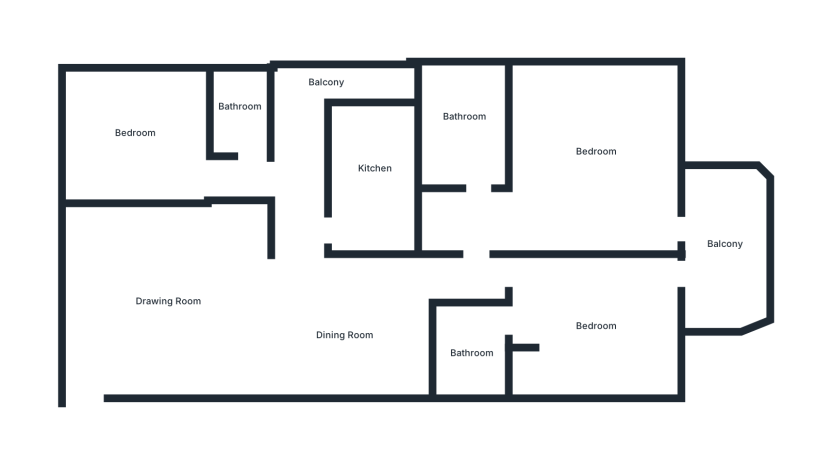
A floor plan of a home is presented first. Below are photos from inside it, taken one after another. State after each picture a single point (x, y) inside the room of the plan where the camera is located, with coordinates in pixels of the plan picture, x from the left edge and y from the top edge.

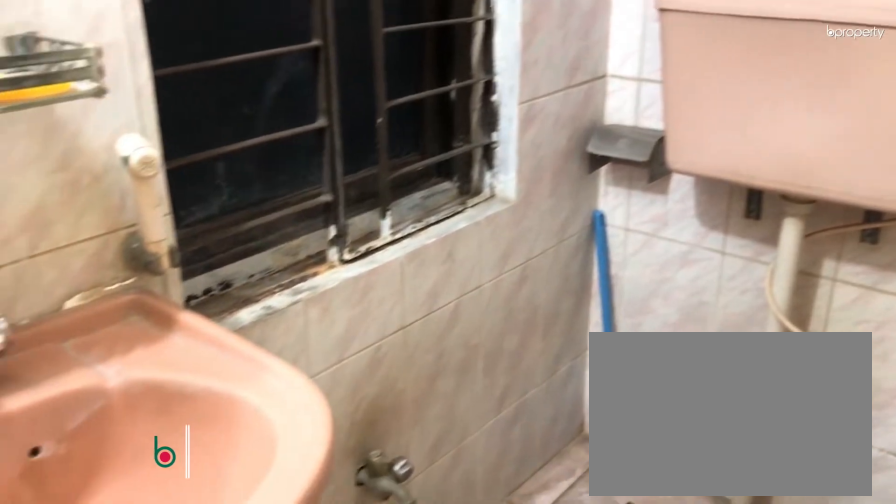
(470, 352)
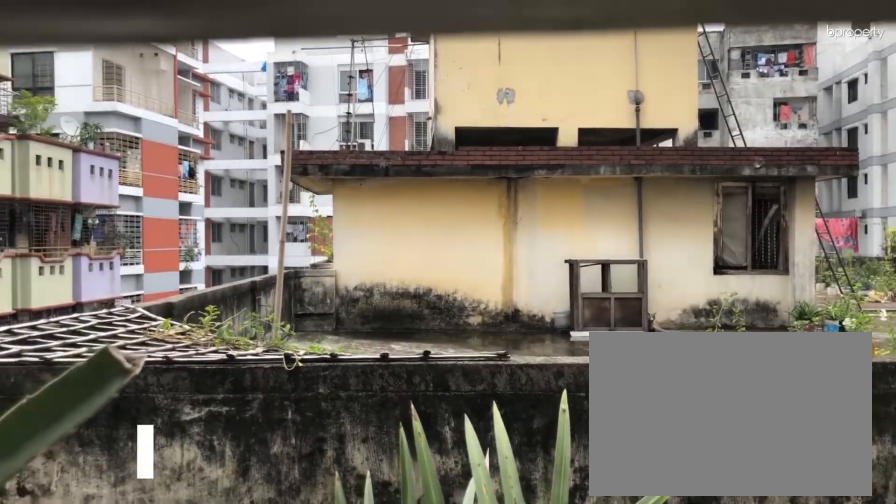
(724, 249)
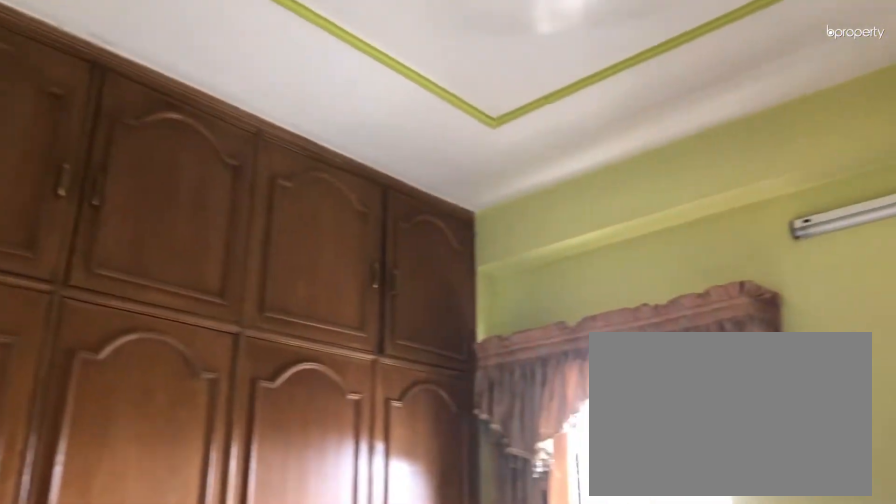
(592, 149)
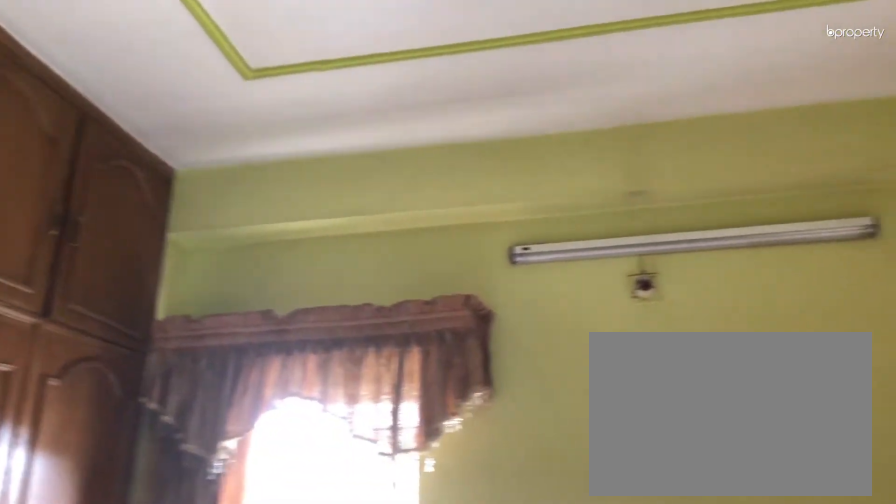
(592, 149)
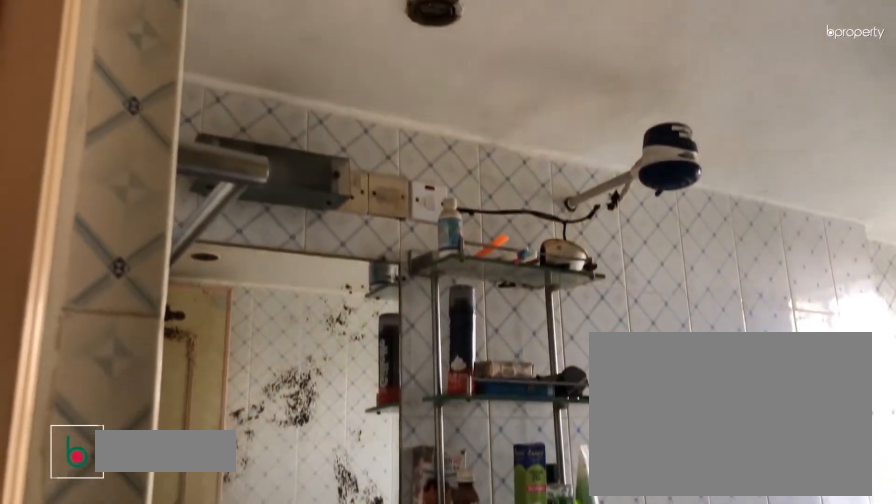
(457, 127)
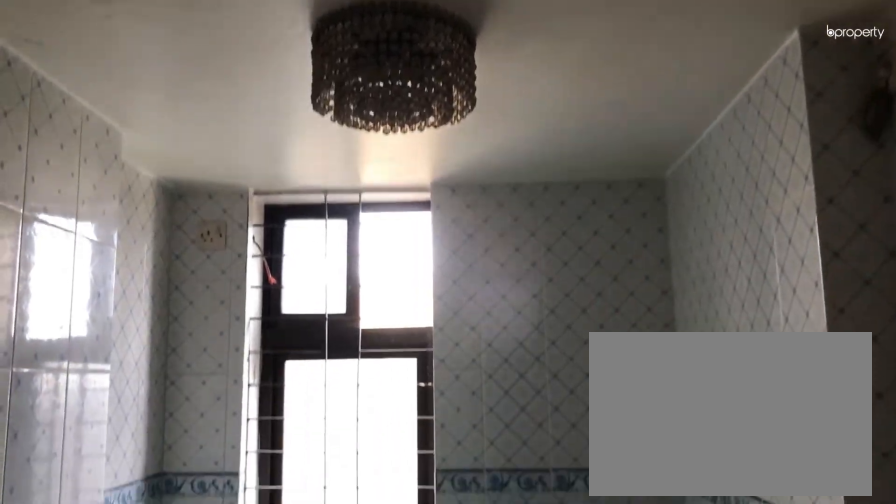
(457, 127)
